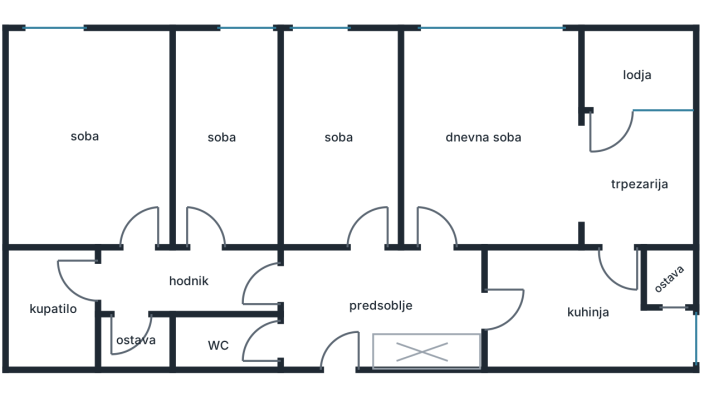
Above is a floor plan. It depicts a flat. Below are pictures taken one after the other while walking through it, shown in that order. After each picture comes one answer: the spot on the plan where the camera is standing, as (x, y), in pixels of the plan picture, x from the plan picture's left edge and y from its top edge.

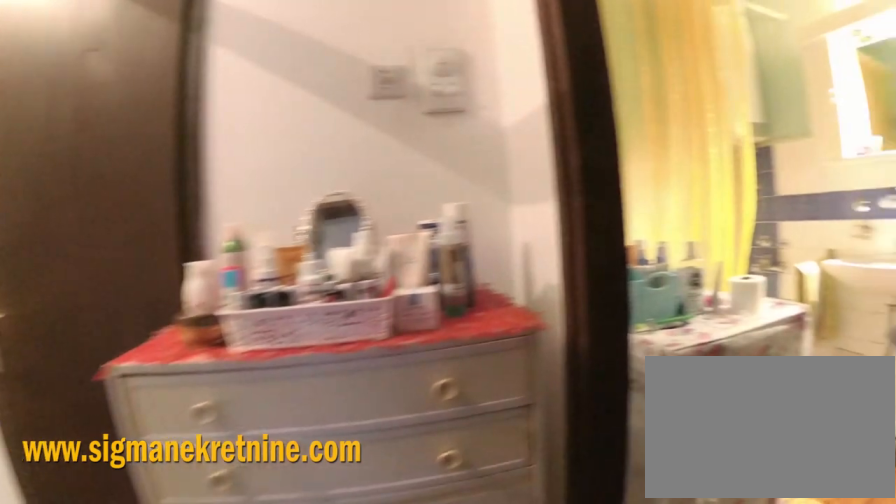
(127, 254)
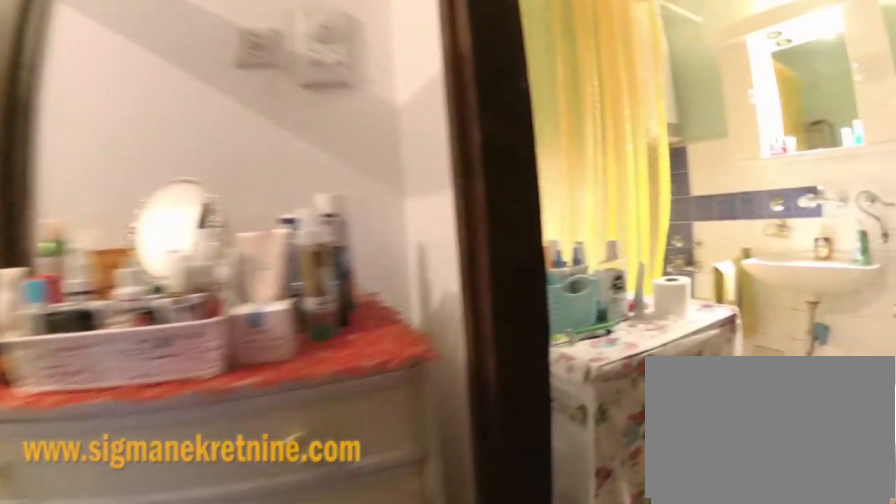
(127, 257)
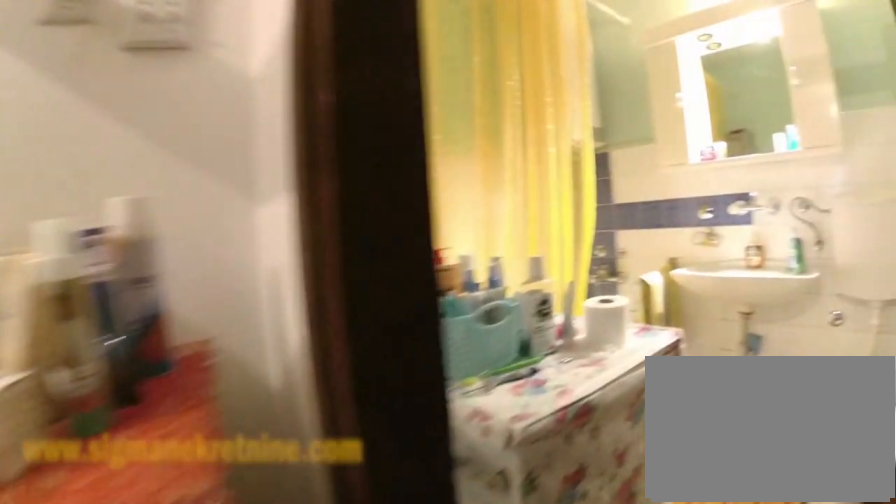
(124, 259)
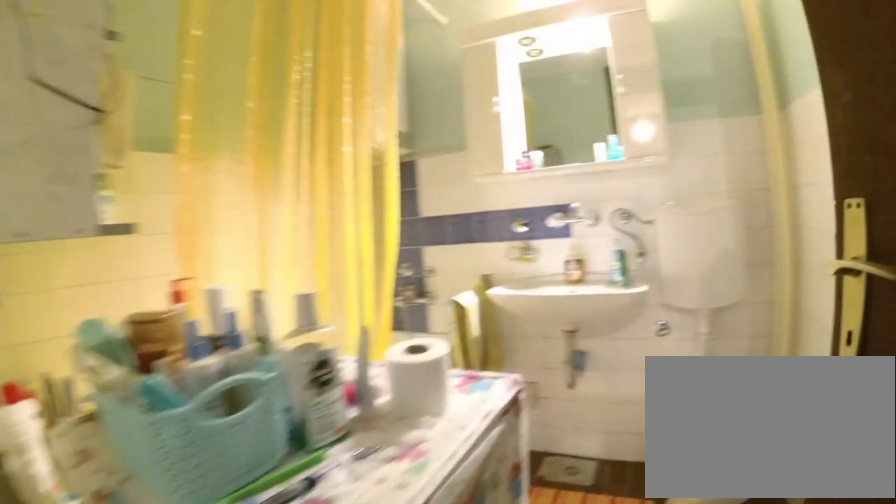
(119, 266)
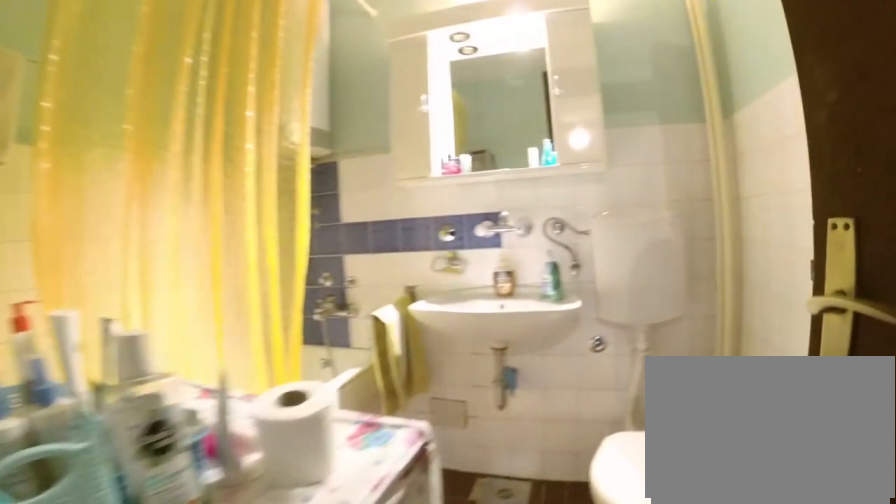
(115, 270)
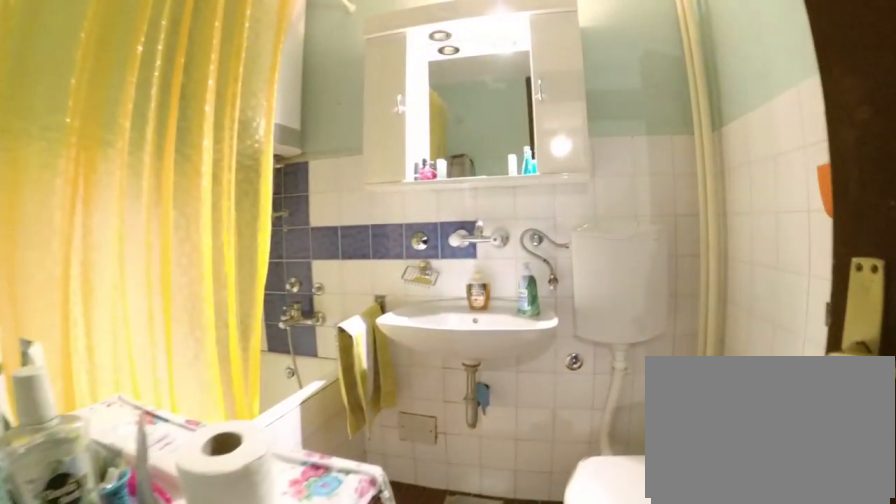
(108, 271)
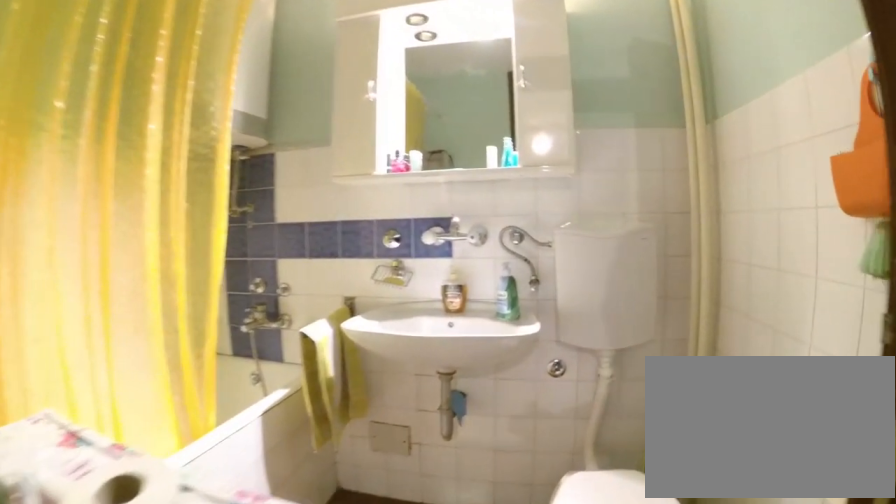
(102, 272)
